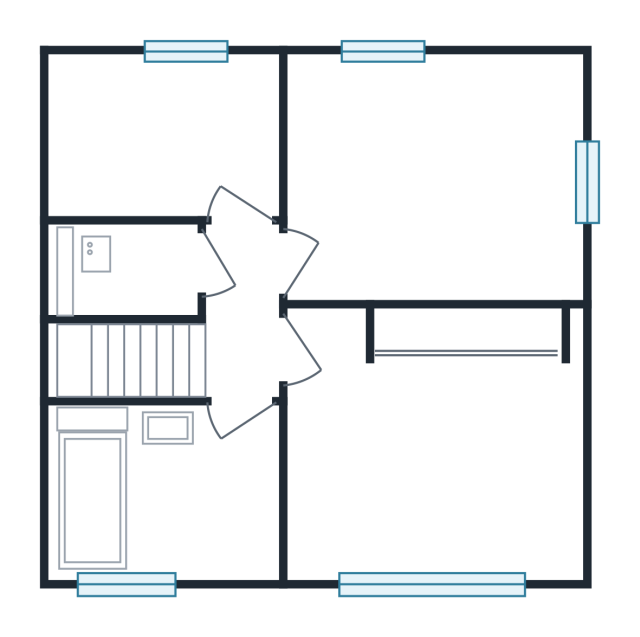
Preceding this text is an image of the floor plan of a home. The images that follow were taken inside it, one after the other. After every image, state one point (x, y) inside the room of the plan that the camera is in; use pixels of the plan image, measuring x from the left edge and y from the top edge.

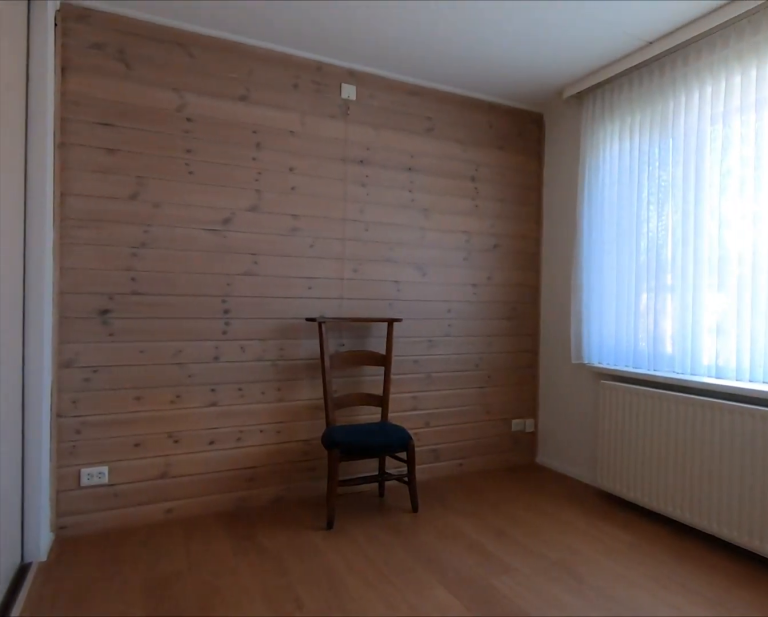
(423, 455)
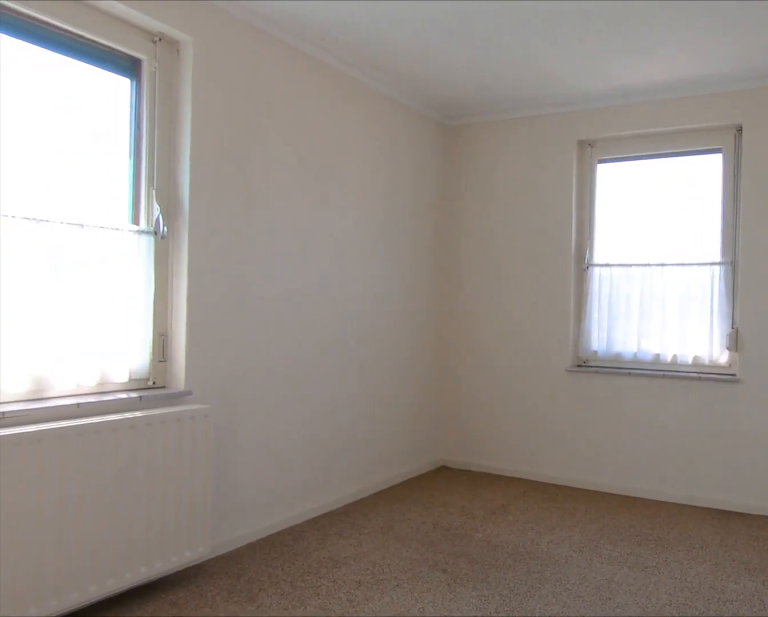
(430, 182)
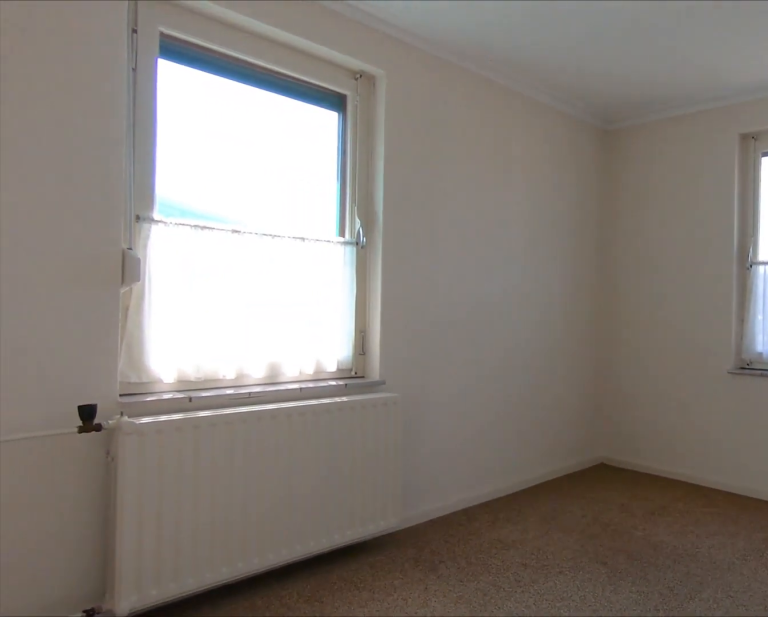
(430, 182)
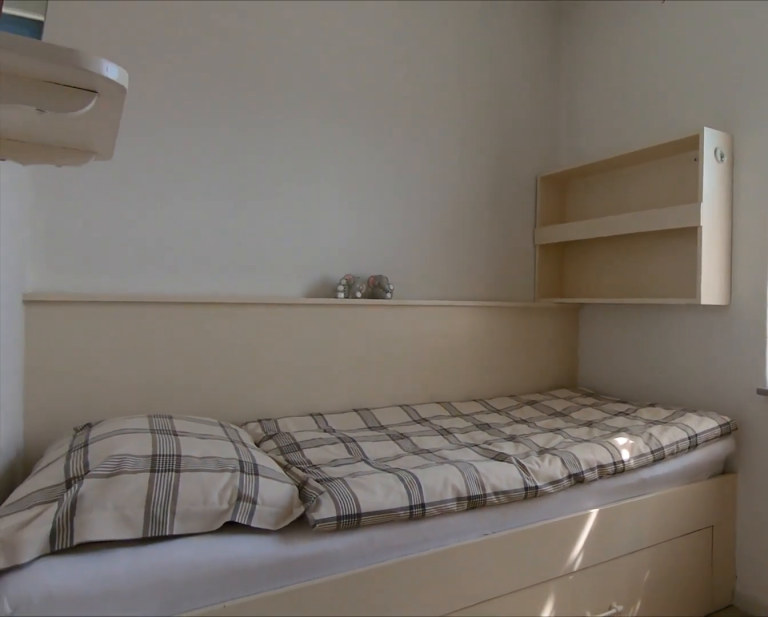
(172, 141)
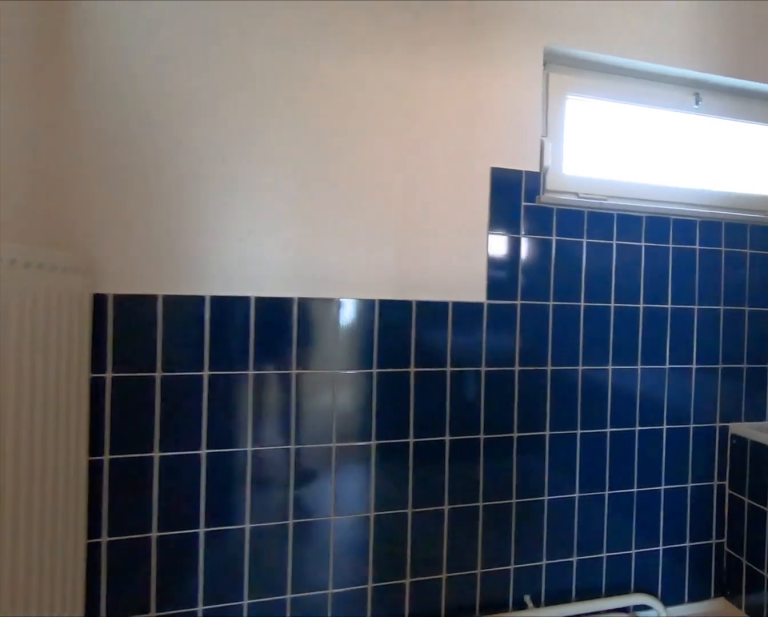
(205, 494)
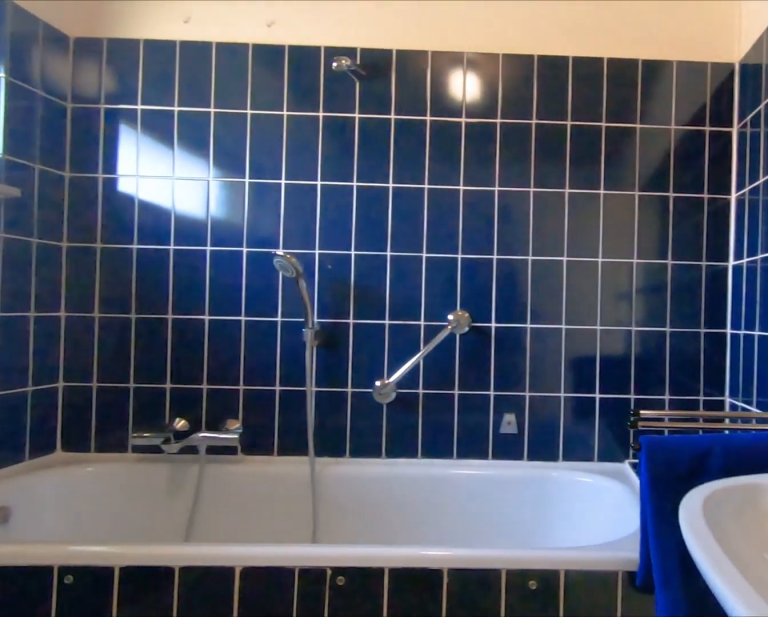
(205, 494)
